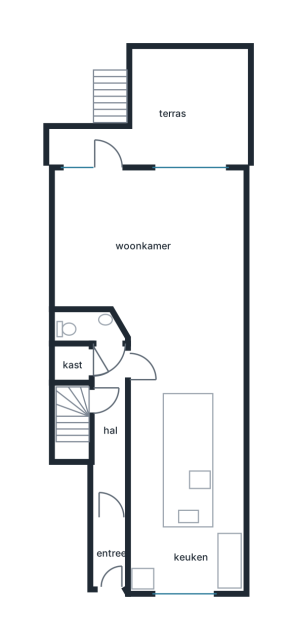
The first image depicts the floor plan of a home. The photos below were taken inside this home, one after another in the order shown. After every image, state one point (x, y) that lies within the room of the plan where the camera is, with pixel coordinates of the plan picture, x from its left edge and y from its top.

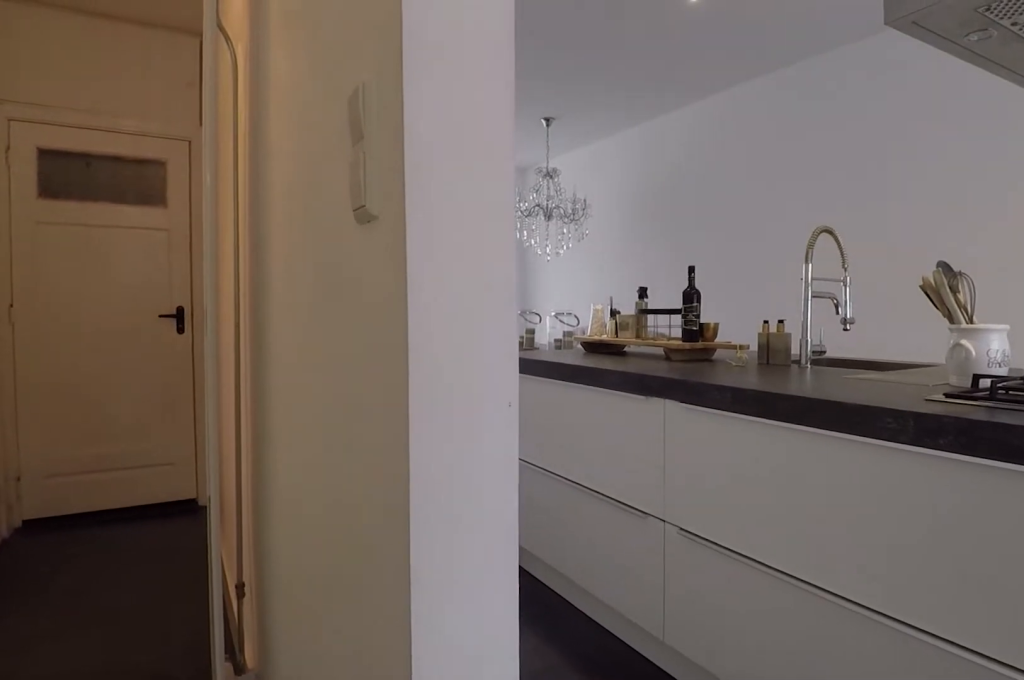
(110, 463)
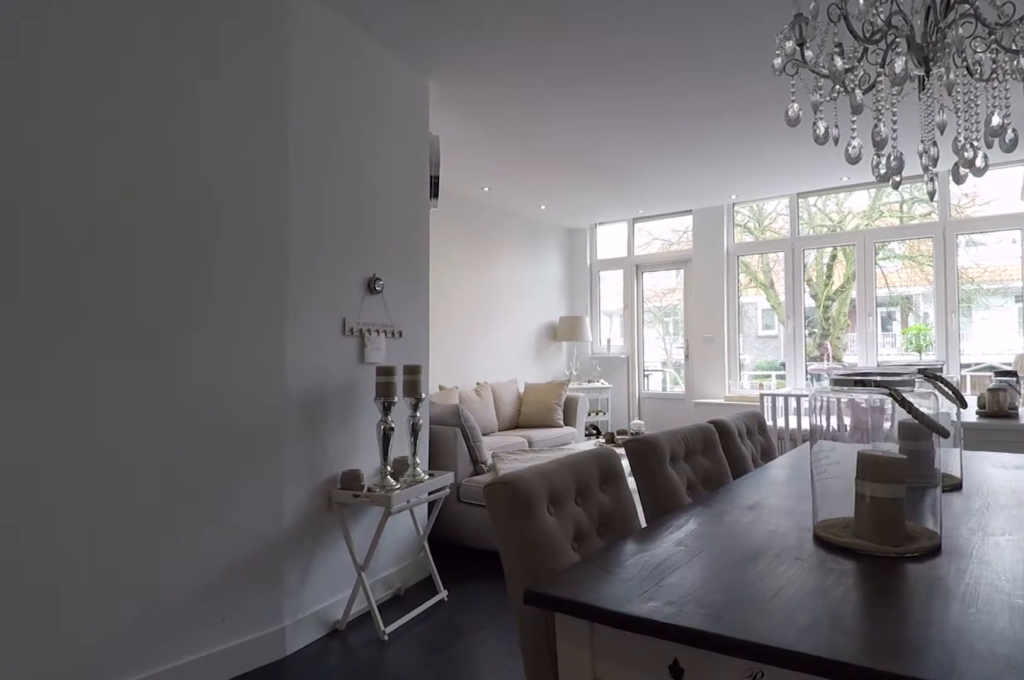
(186, 463)
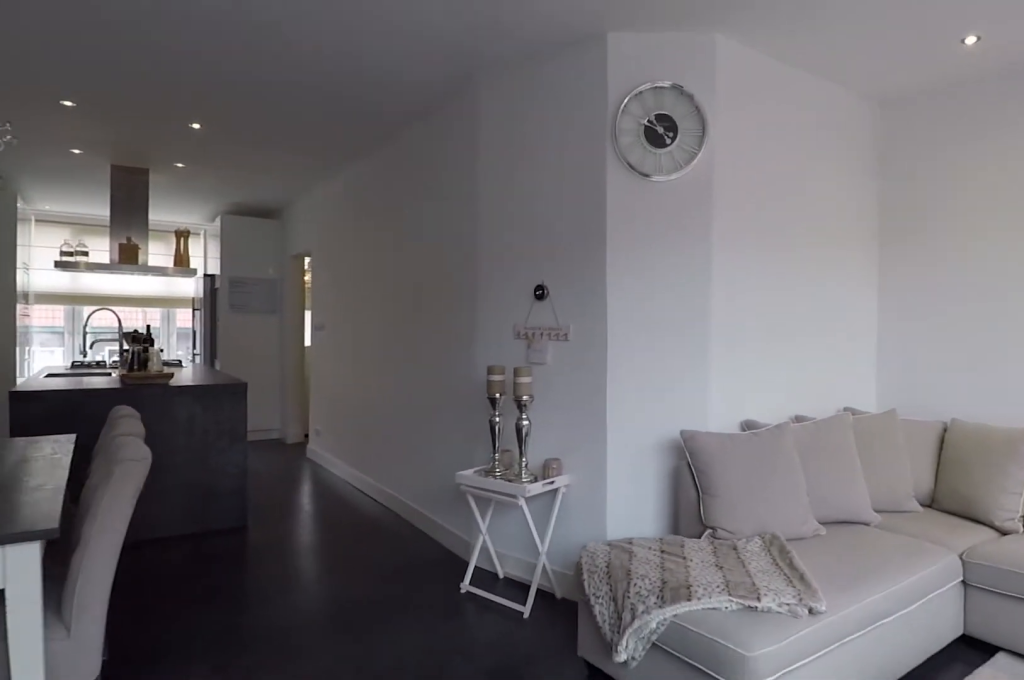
(102, 242)
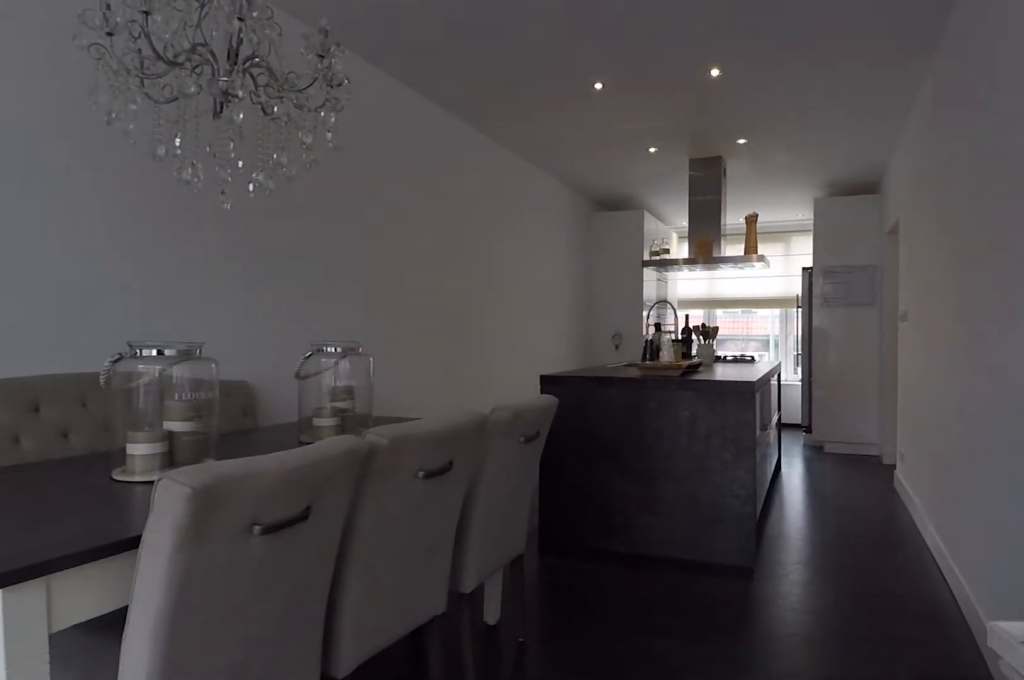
(186, 463)
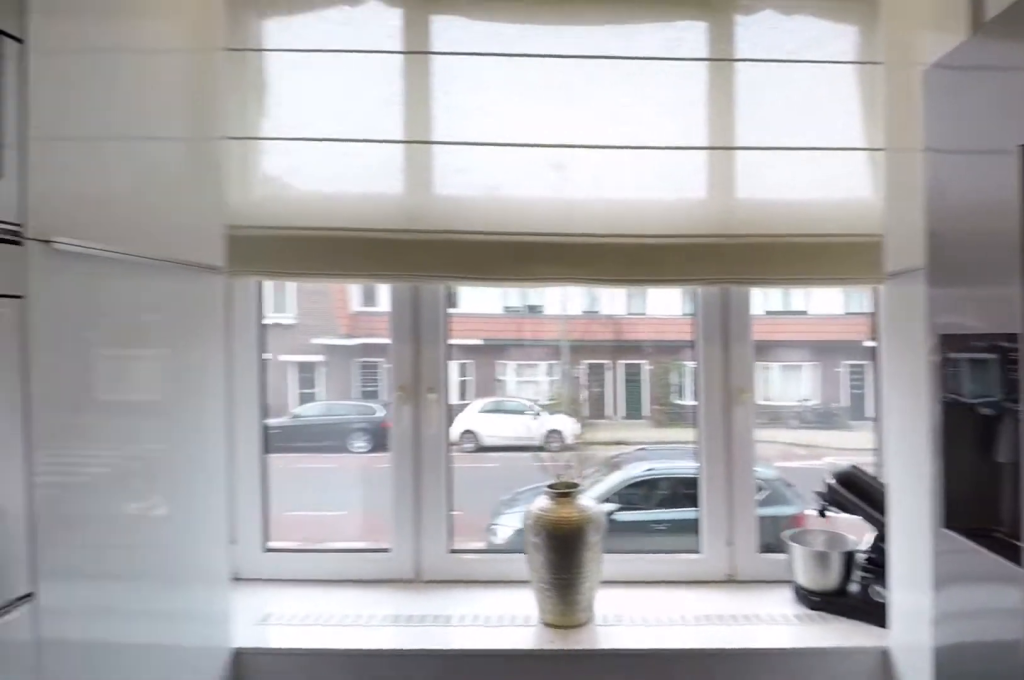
(186, 463)
